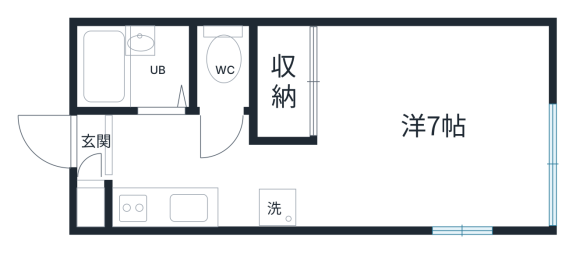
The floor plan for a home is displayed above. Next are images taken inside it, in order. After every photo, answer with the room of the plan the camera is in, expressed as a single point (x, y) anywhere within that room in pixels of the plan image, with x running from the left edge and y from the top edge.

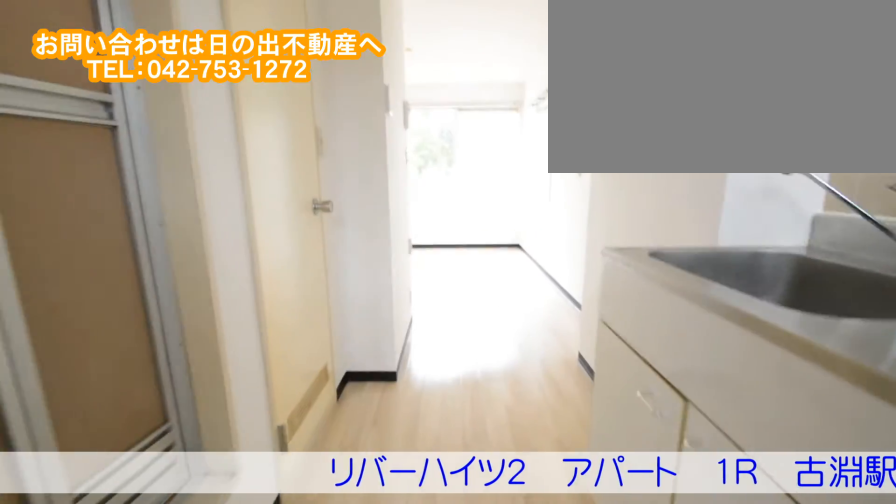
(147, 145)
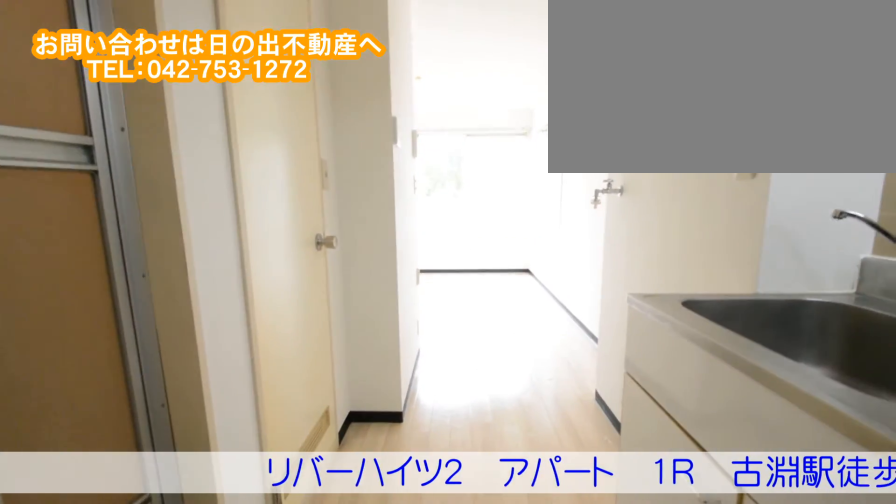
(187, 148)
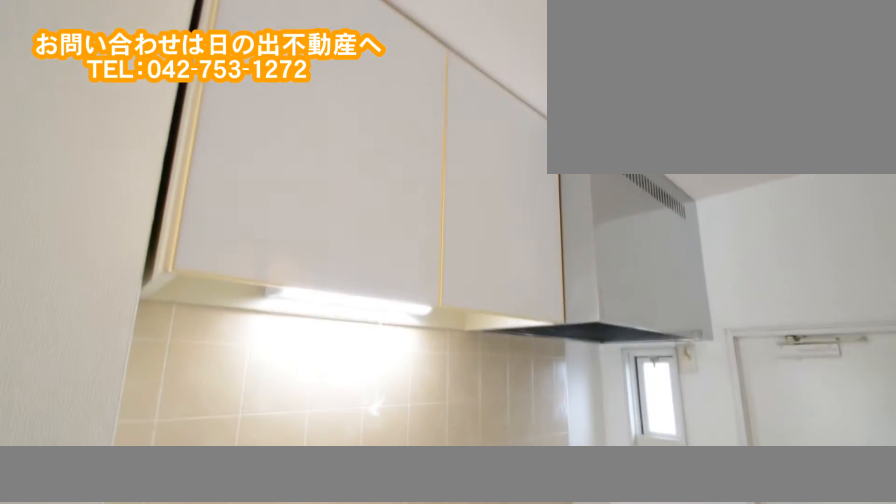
(187, 148)
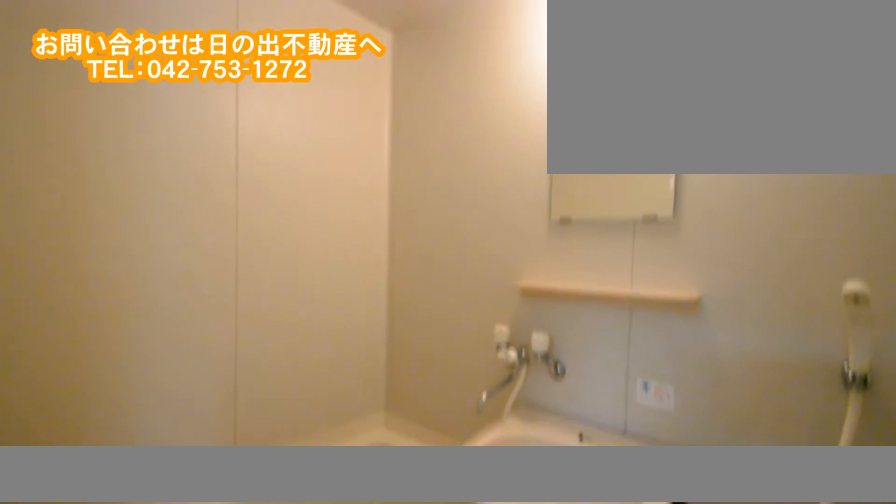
(128, 75)
